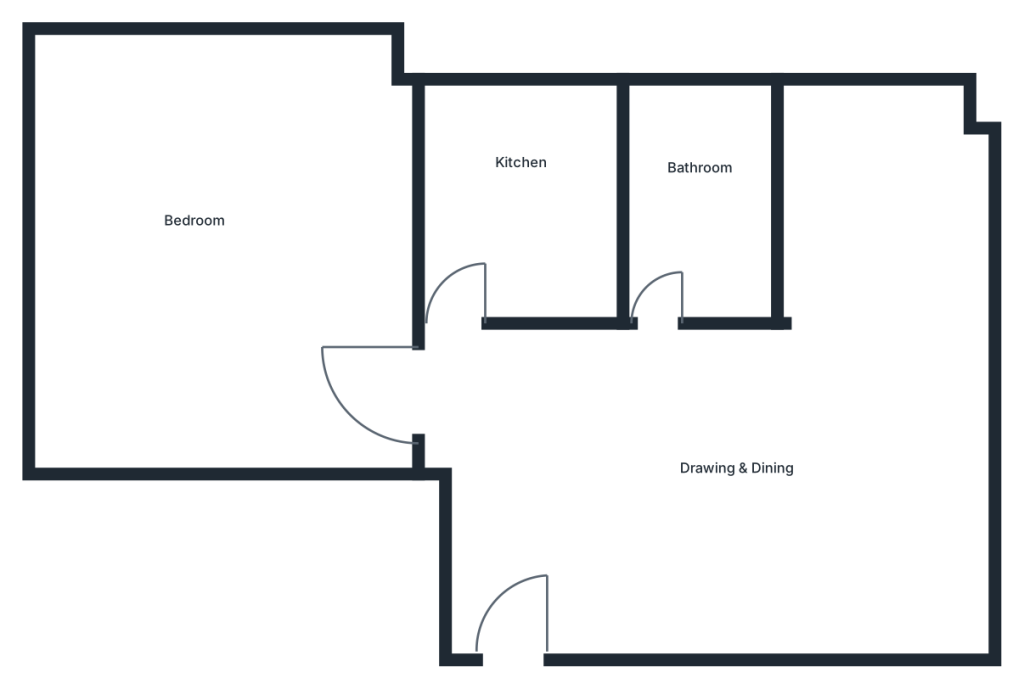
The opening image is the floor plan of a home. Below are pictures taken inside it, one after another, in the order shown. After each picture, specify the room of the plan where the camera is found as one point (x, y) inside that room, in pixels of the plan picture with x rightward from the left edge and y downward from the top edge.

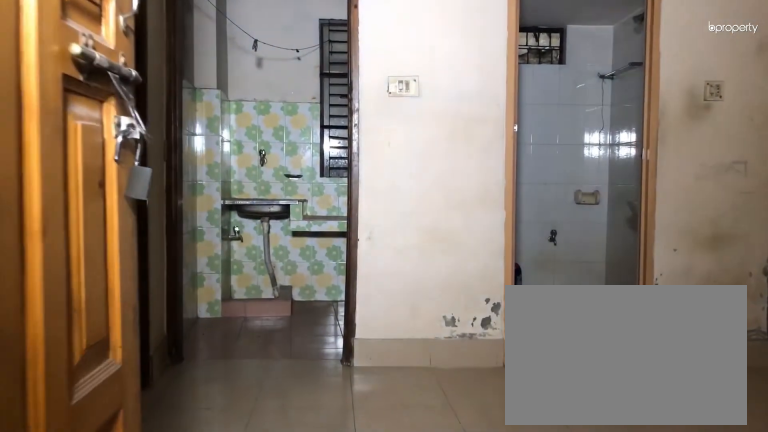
(545, 611)
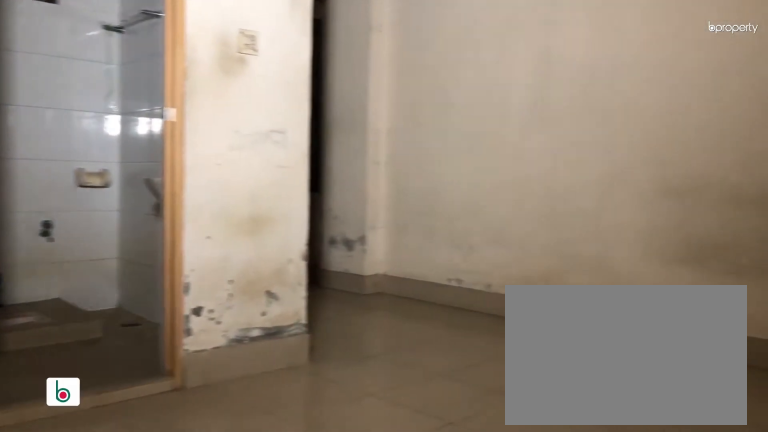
(716, 480)
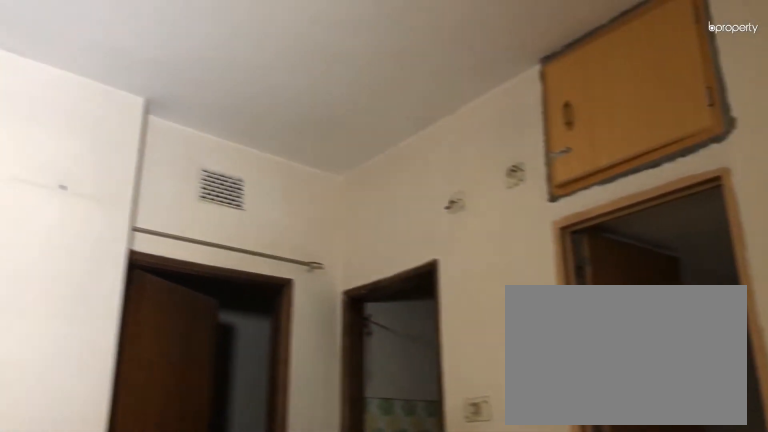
(716, 480)
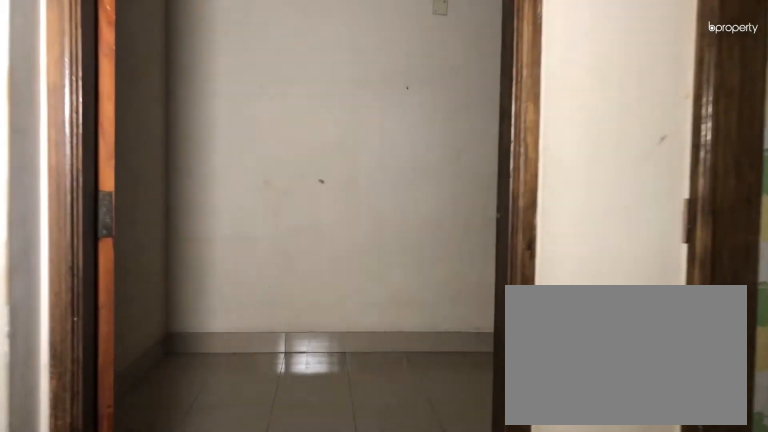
(396, 378)
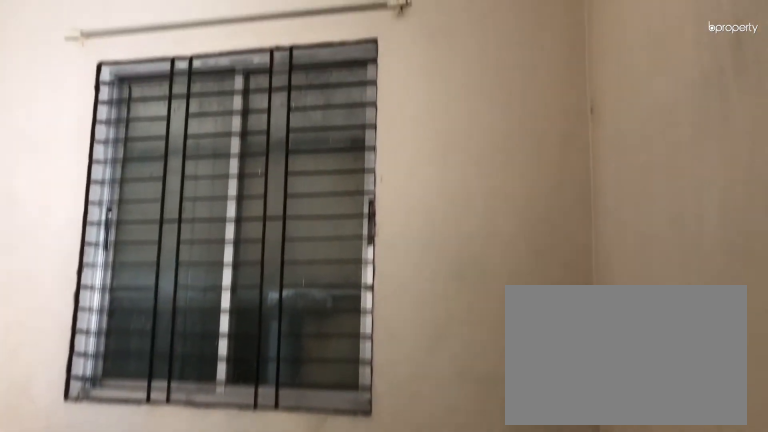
(153, 243)
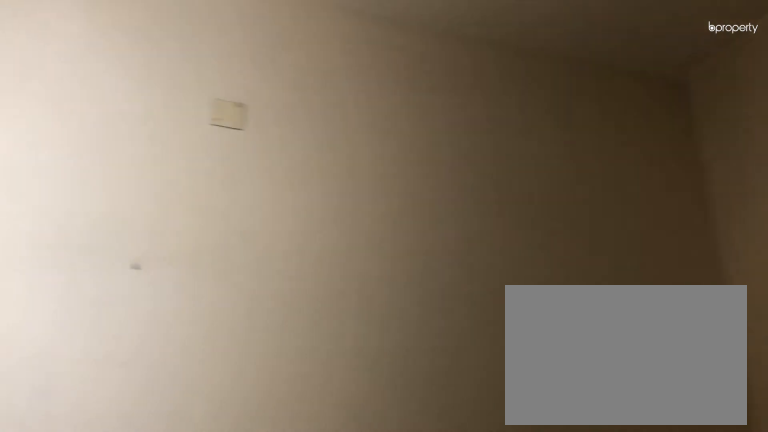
(153, 243)
